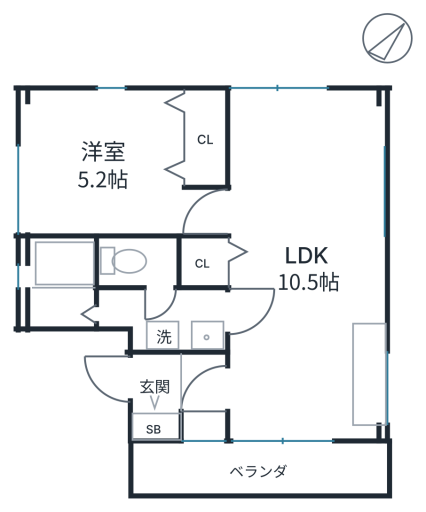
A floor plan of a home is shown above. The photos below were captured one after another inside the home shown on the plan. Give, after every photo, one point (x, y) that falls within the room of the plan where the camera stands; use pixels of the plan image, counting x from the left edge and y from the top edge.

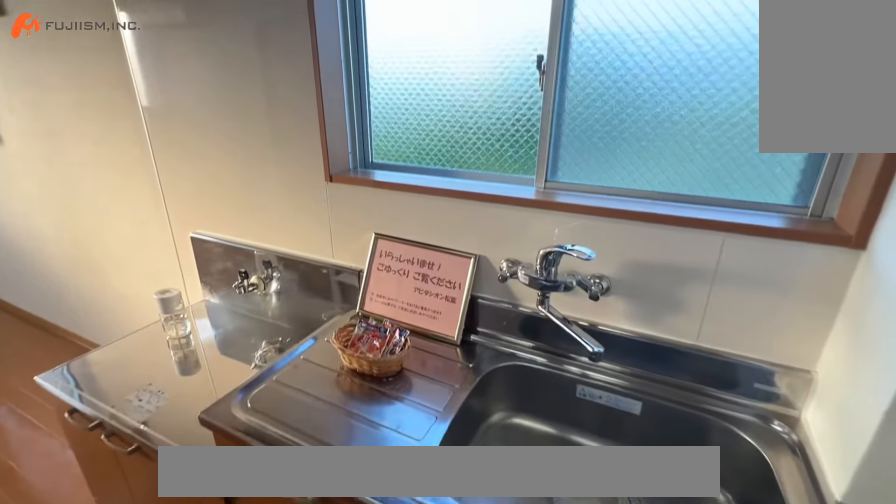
(302, 272)
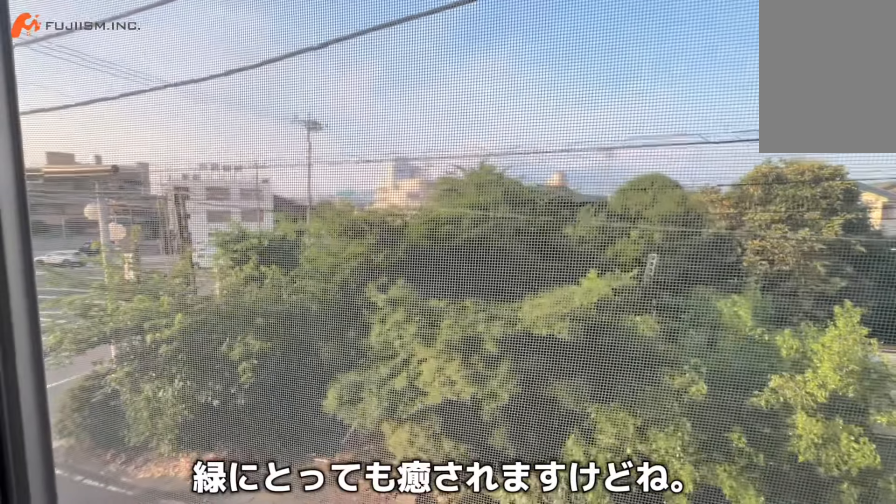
(303, 272)
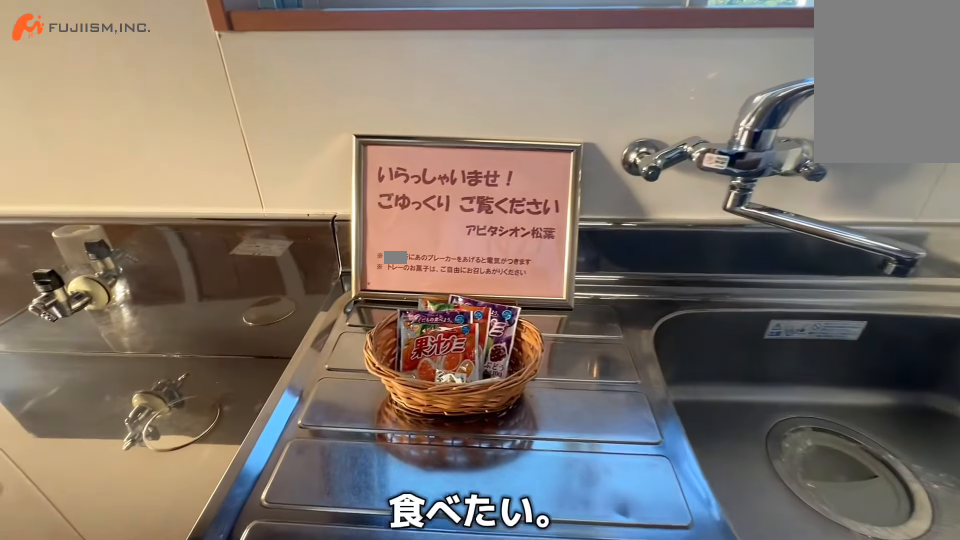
(365, 372)
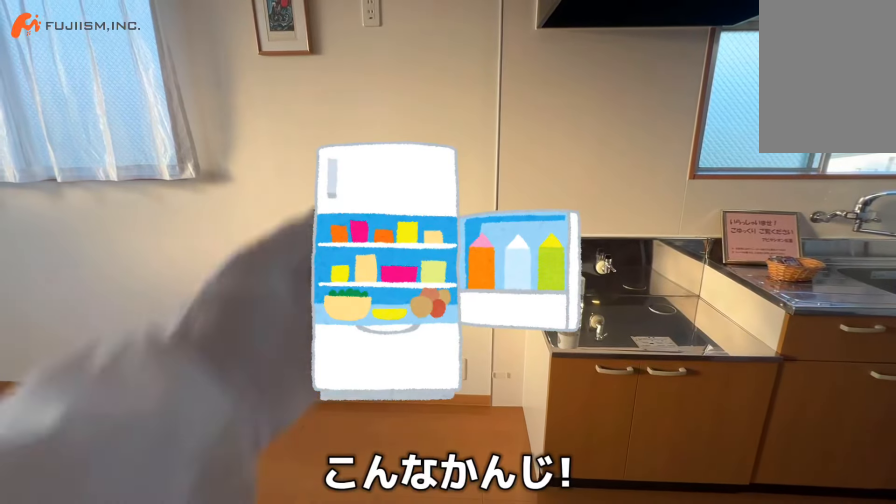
(365, 291)
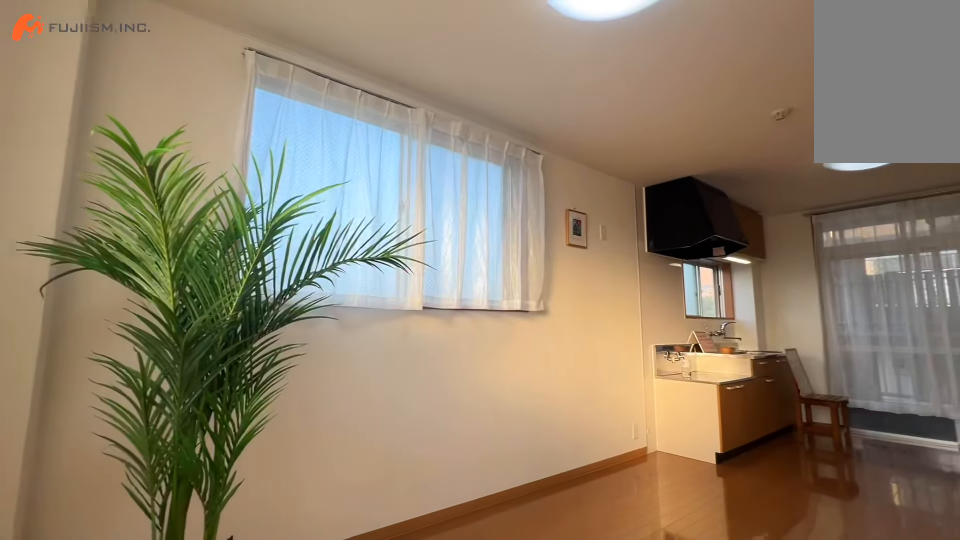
(294, 264)
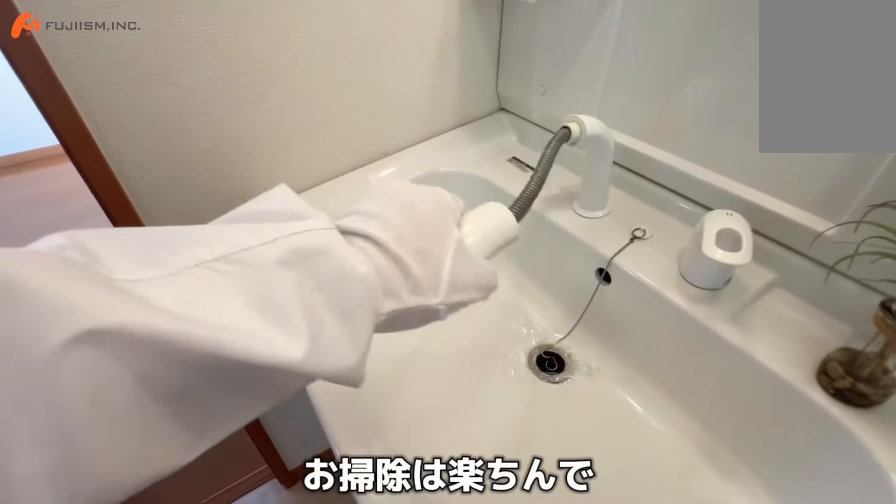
(184, 313)
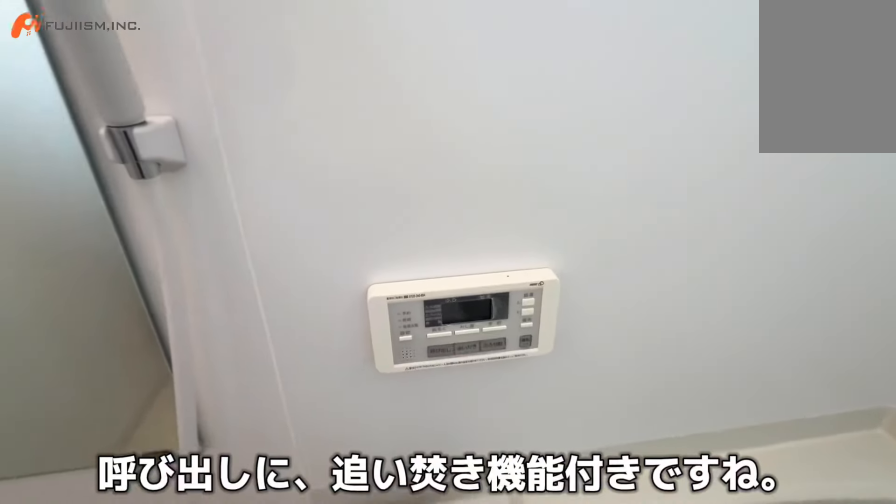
(62, 287)
